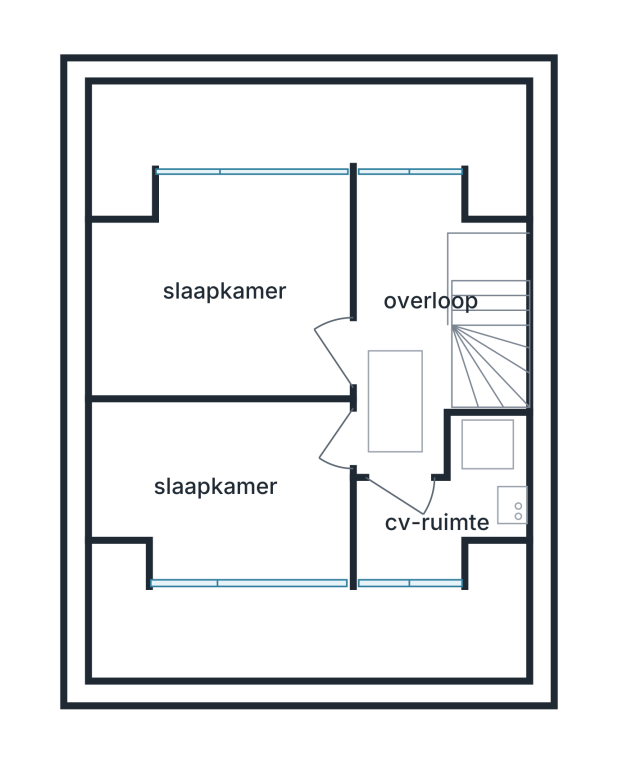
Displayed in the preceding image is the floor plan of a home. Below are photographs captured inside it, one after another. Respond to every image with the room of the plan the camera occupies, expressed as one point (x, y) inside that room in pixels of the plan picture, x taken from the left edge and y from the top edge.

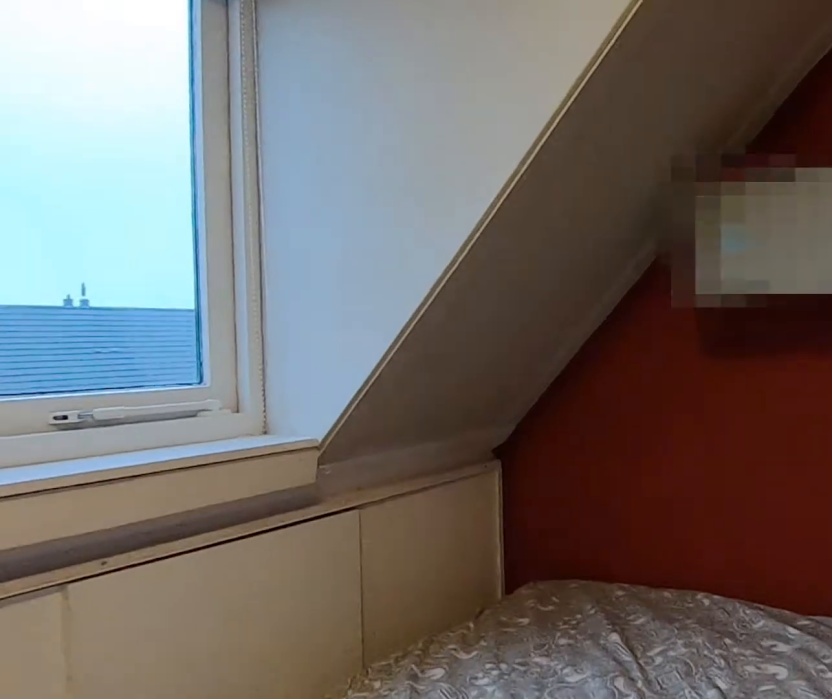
(224, 488)
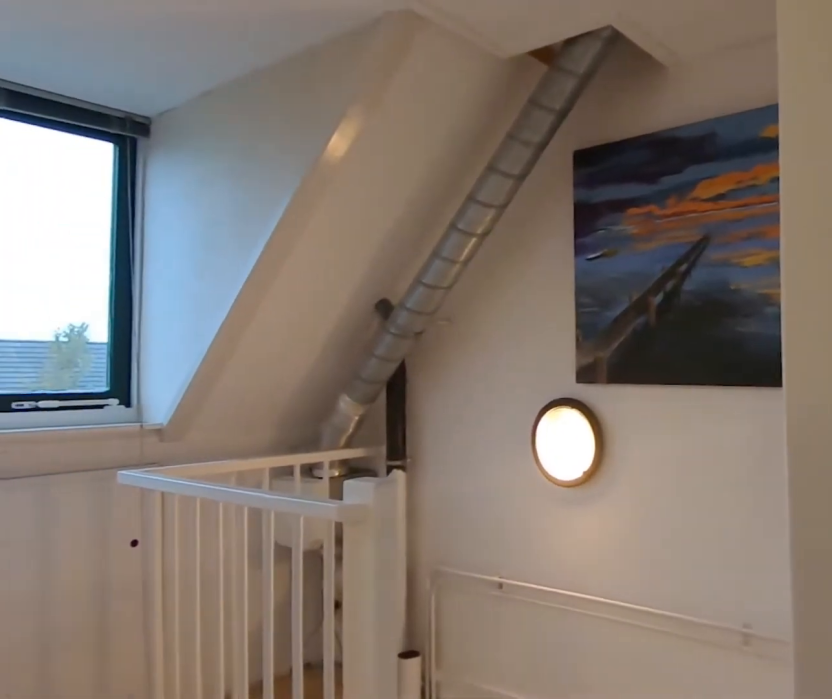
(410, 297)
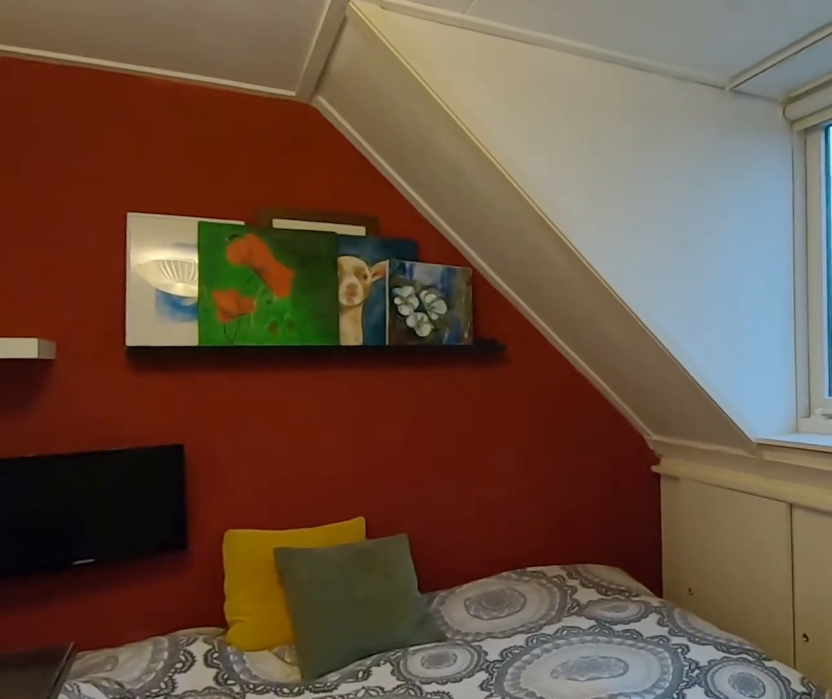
(223, 287)
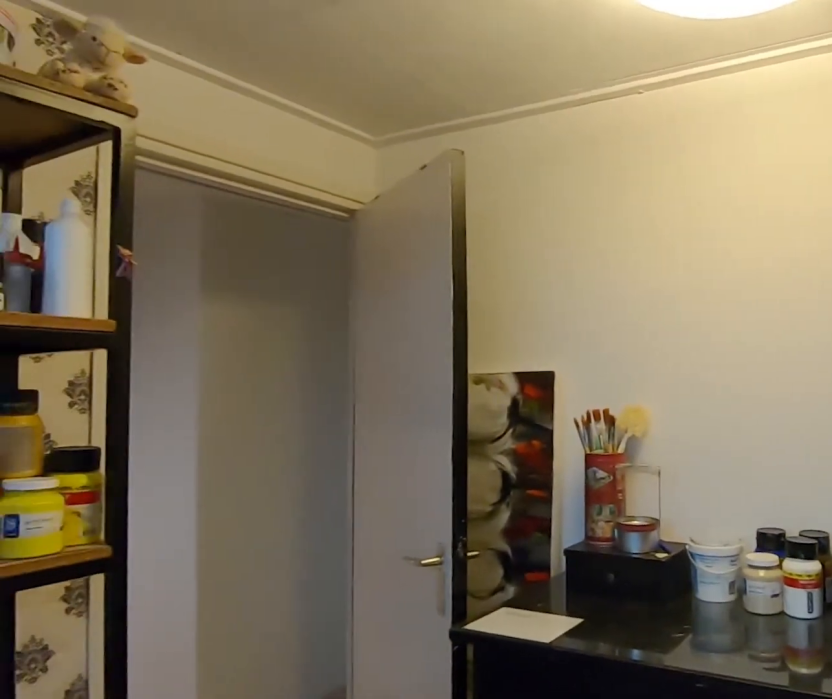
(223, 287)
